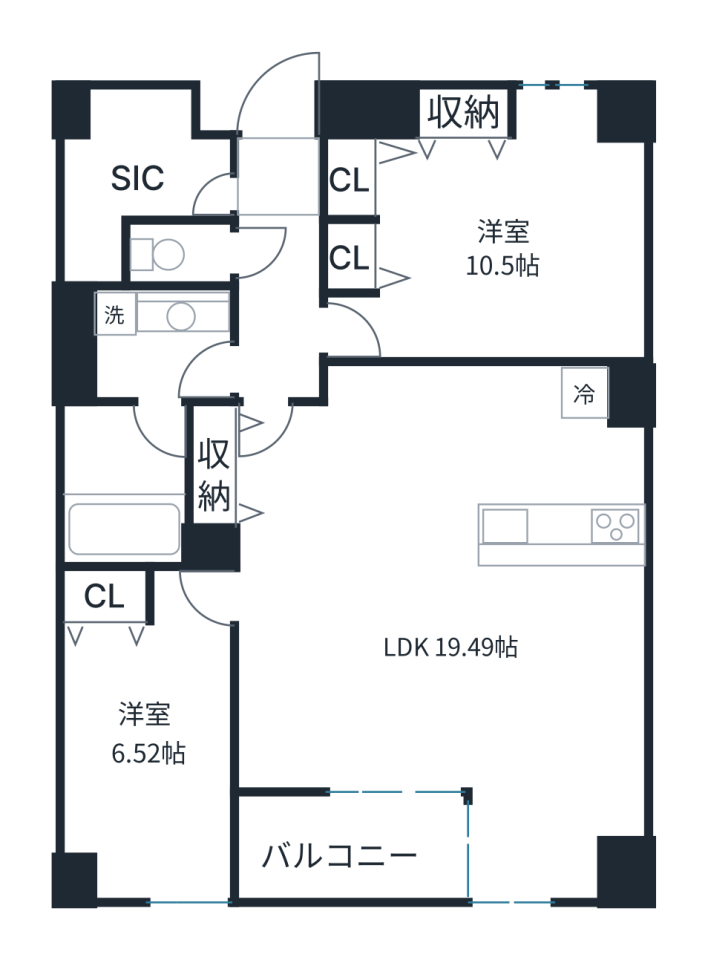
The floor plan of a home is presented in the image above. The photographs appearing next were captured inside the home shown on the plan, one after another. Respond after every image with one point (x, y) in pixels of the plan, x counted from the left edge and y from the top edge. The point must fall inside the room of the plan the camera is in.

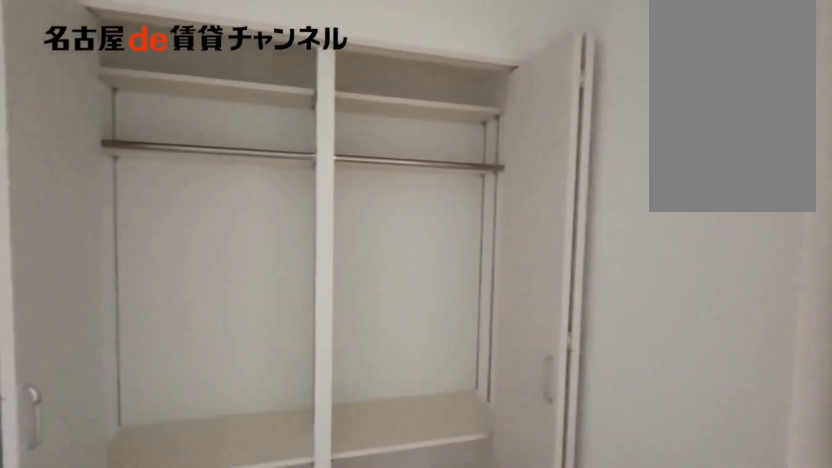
(481, 223)
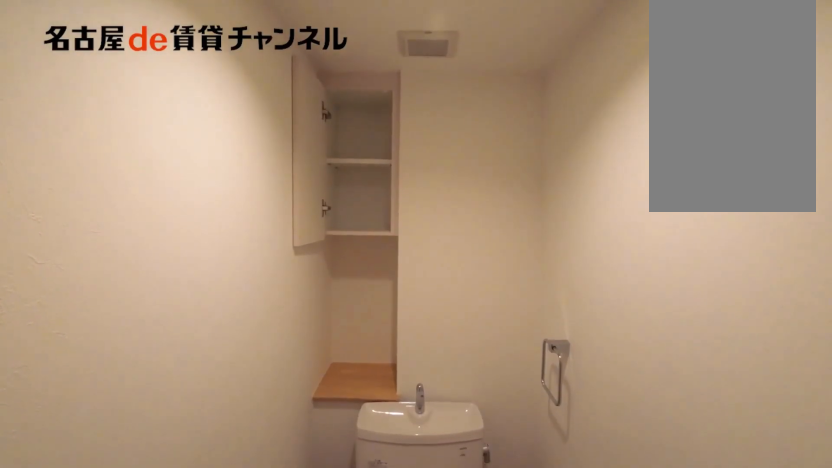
(178, 253)
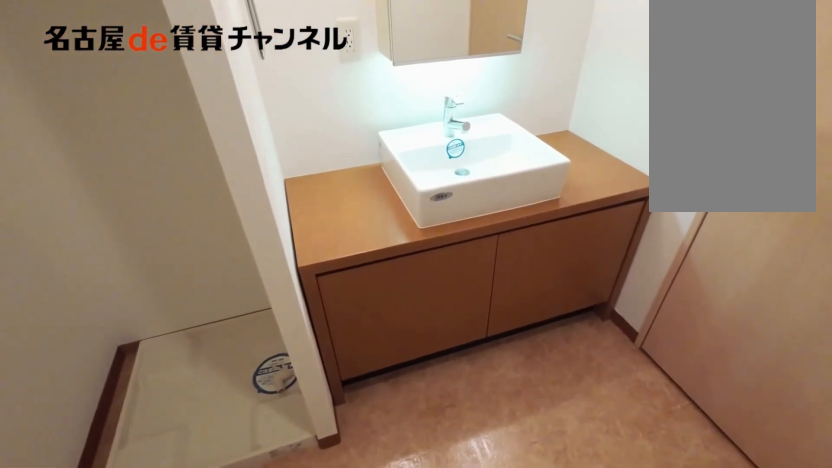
(156, 343)
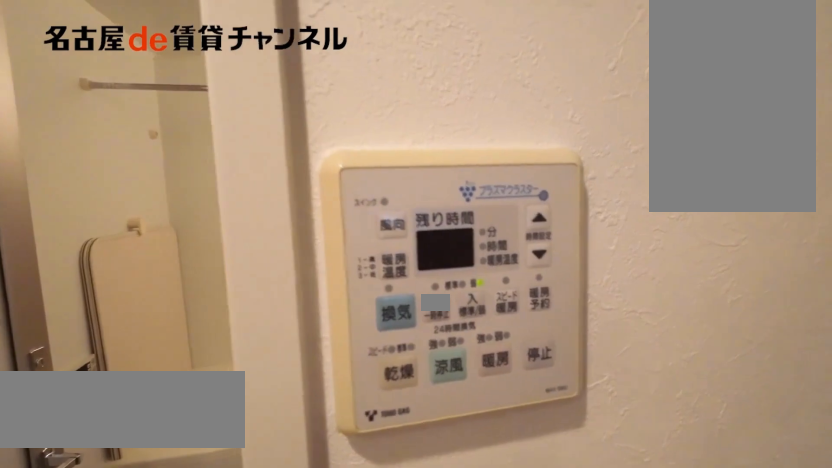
(156, 343)
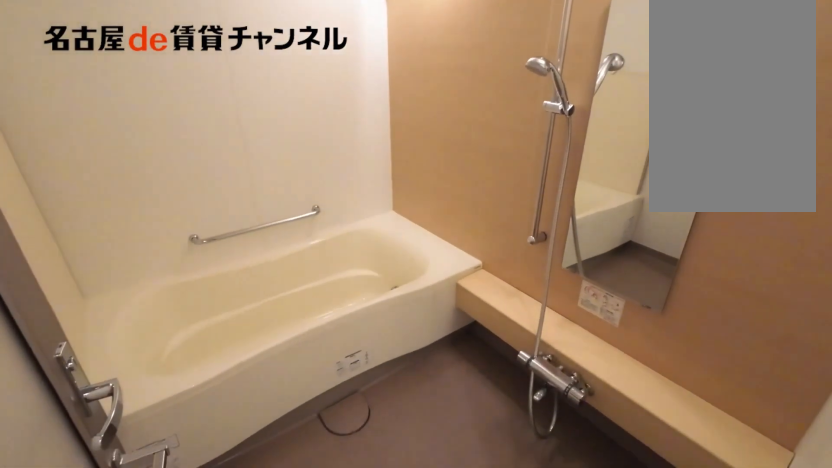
(132, 483)
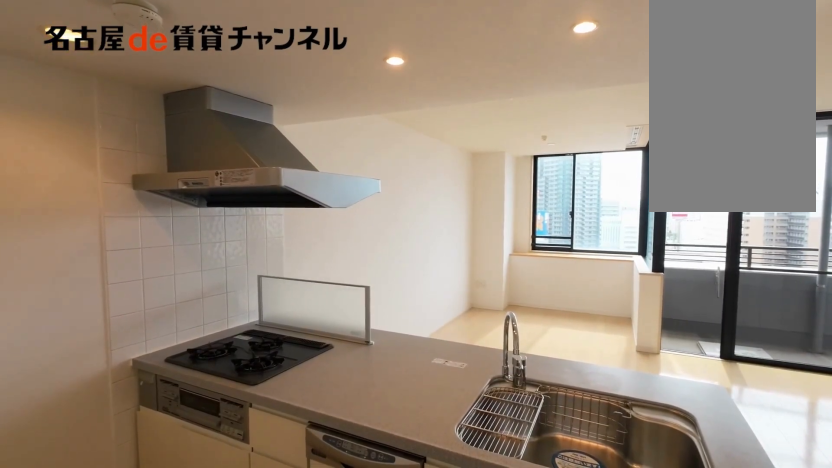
(560, 534)
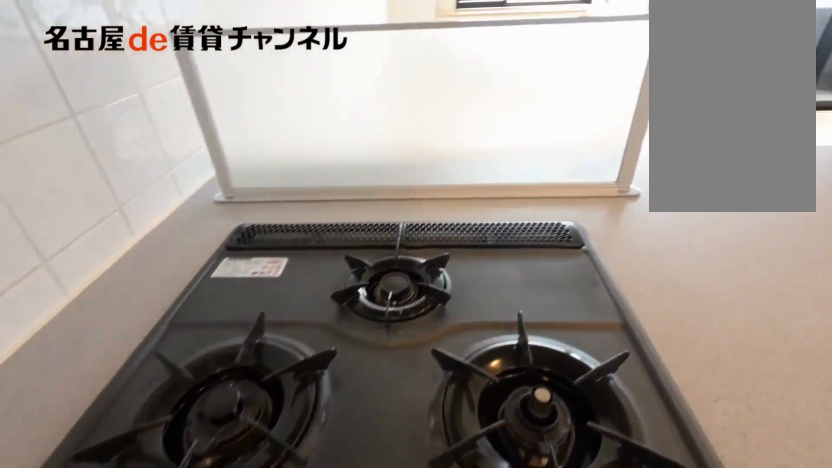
(560, 534)
